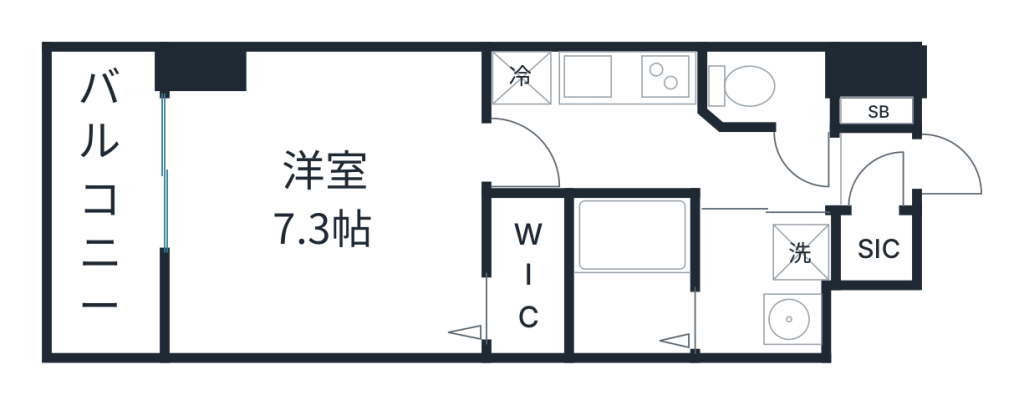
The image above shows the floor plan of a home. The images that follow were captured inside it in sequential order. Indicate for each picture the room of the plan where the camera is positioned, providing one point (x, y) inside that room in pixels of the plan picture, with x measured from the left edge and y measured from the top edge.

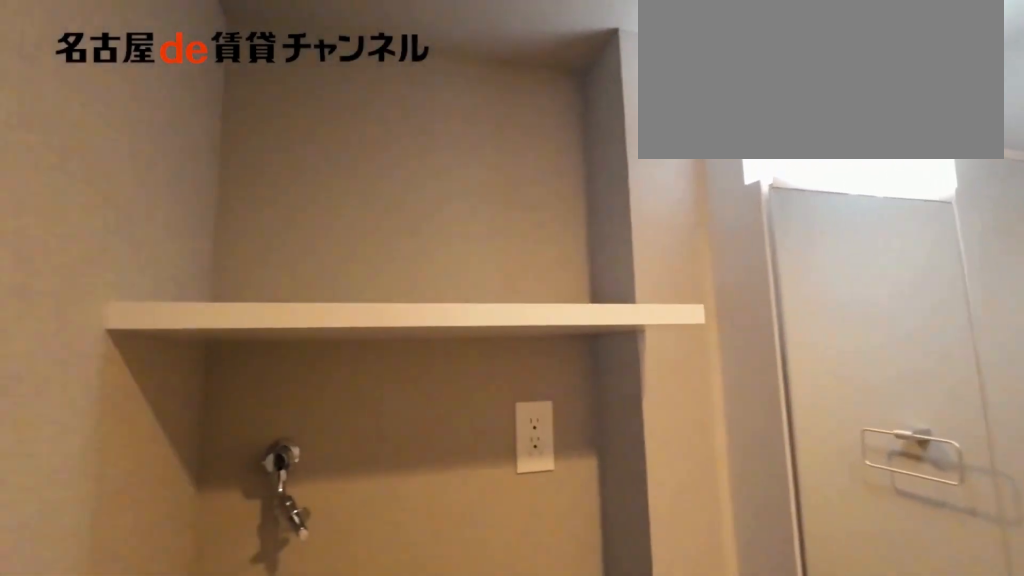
(765, 286)
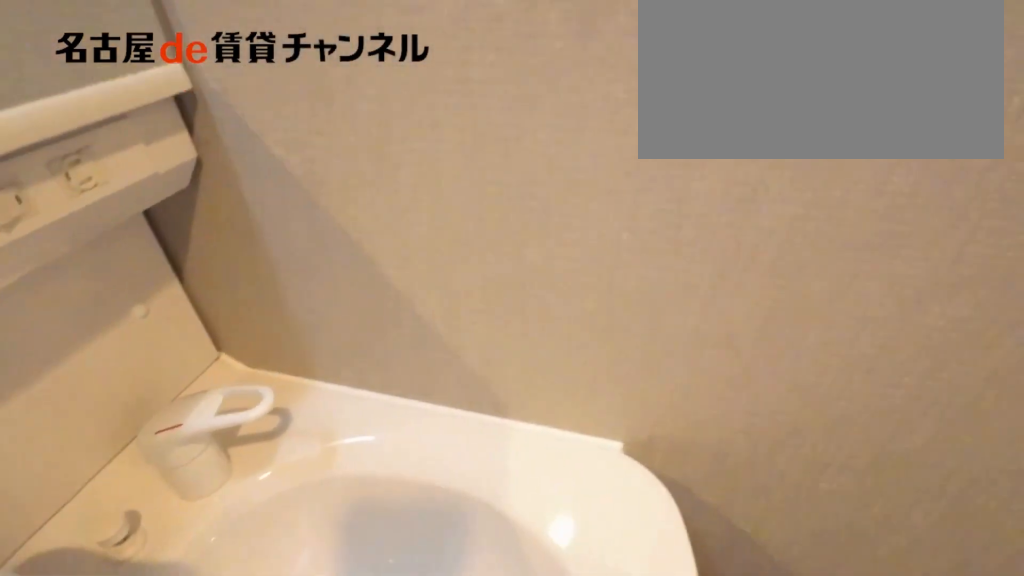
(765, 286)
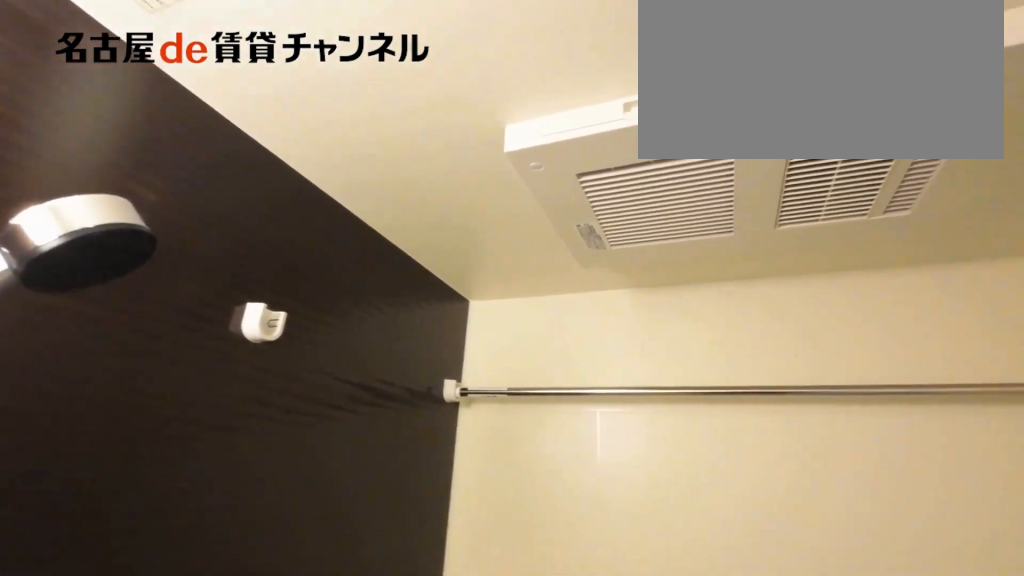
(631, 277)
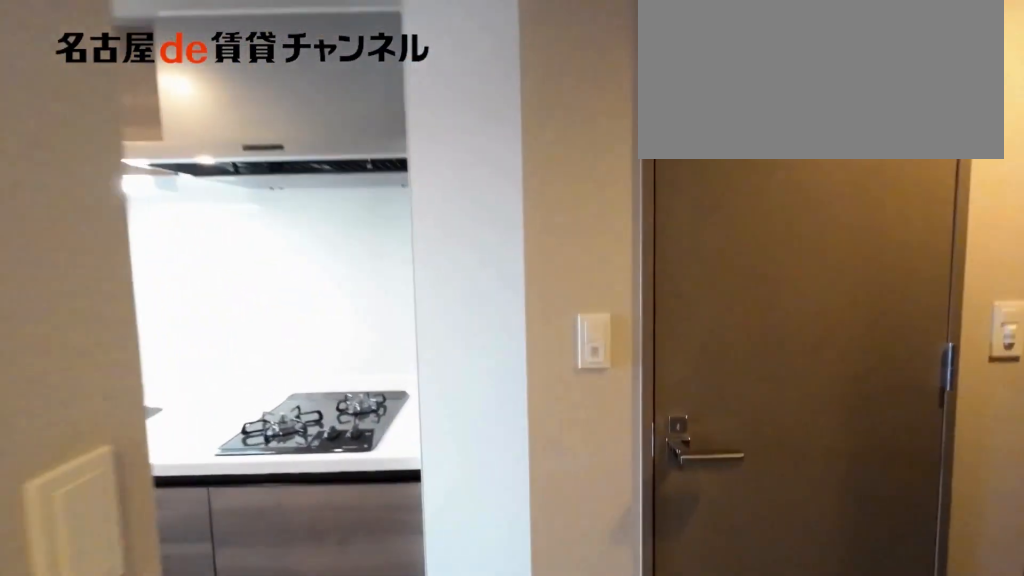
(658, 154)
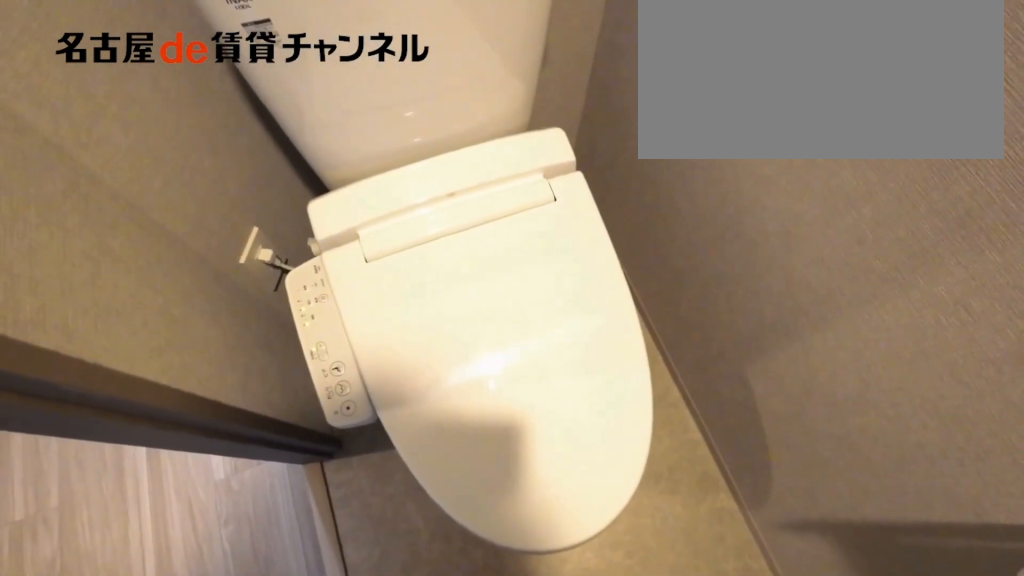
(767, 86)
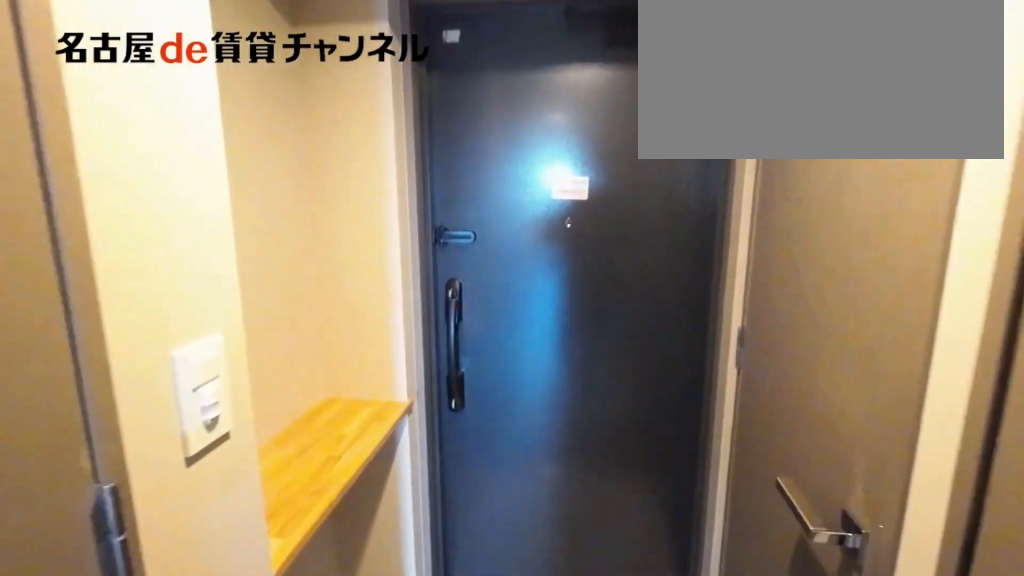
(659, 155)
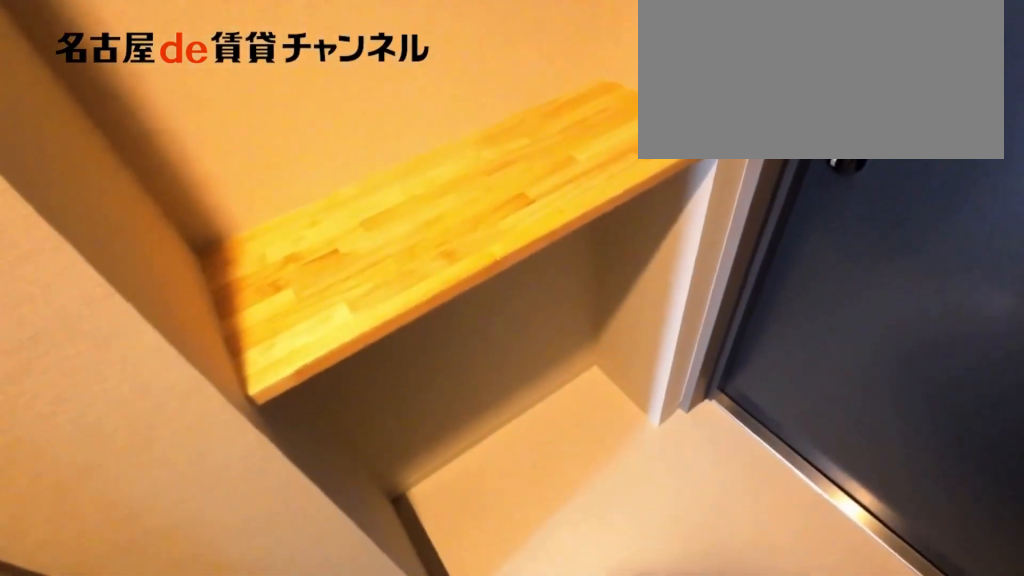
(876, 151)
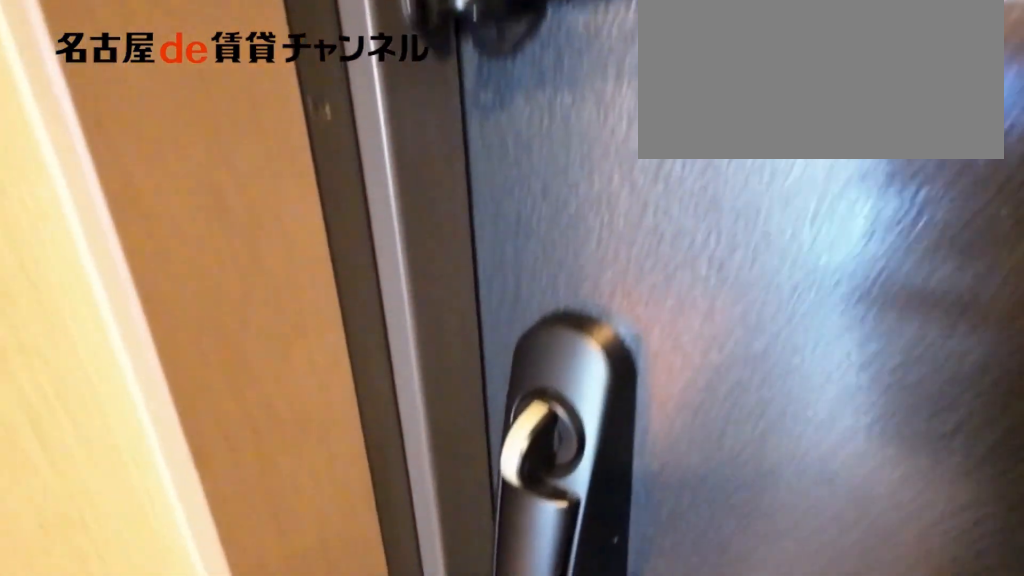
(876, 151)
